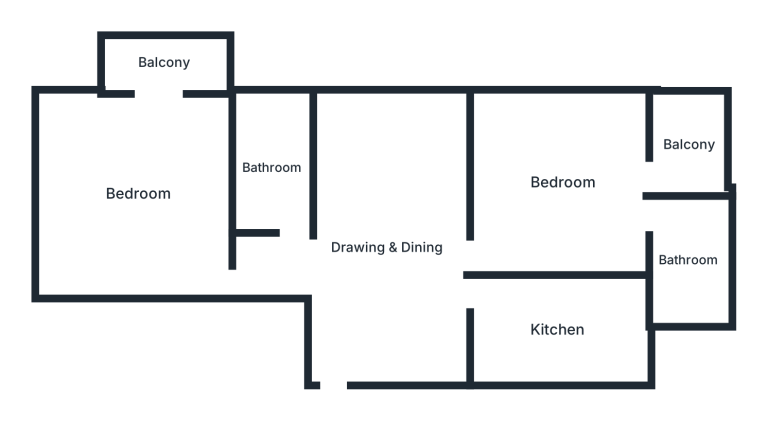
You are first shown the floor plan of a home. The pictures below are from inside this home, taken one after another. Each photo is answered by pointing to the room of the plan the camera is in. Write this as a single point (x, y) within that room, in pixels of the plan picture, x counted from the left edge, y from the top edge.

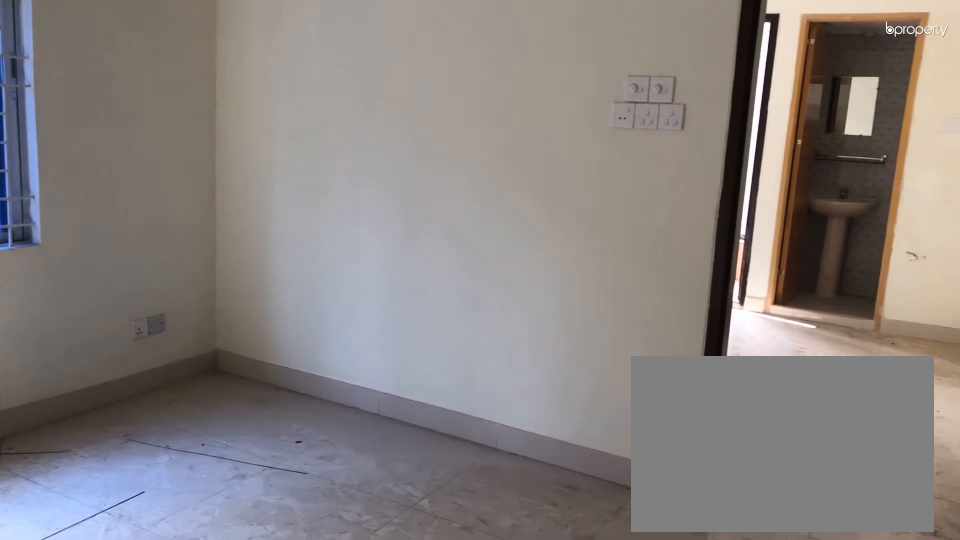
(391, 251)
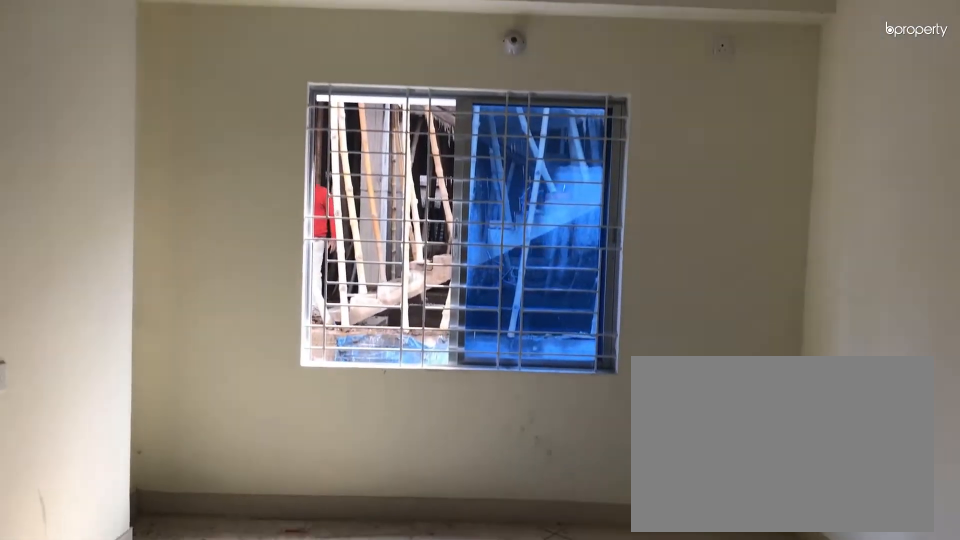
(391, 251)
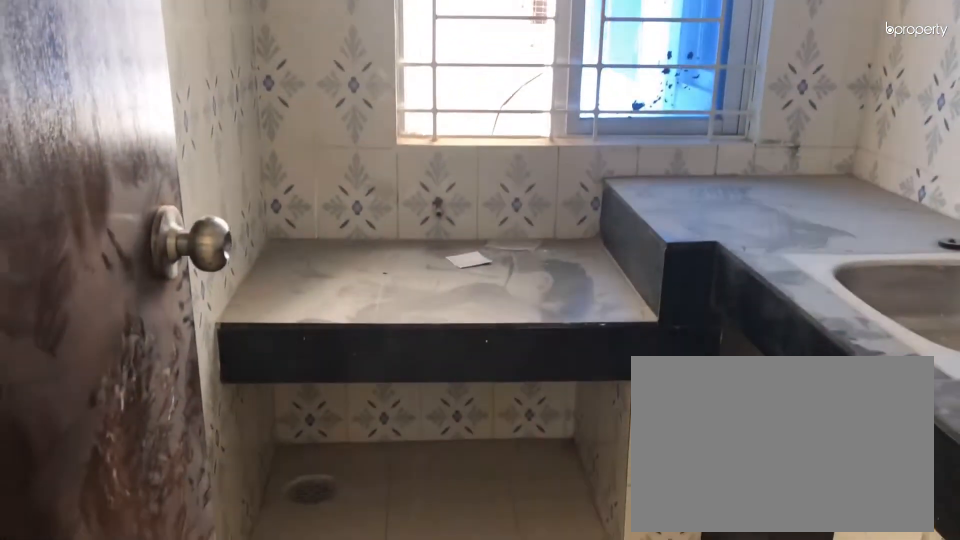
(556, 330)
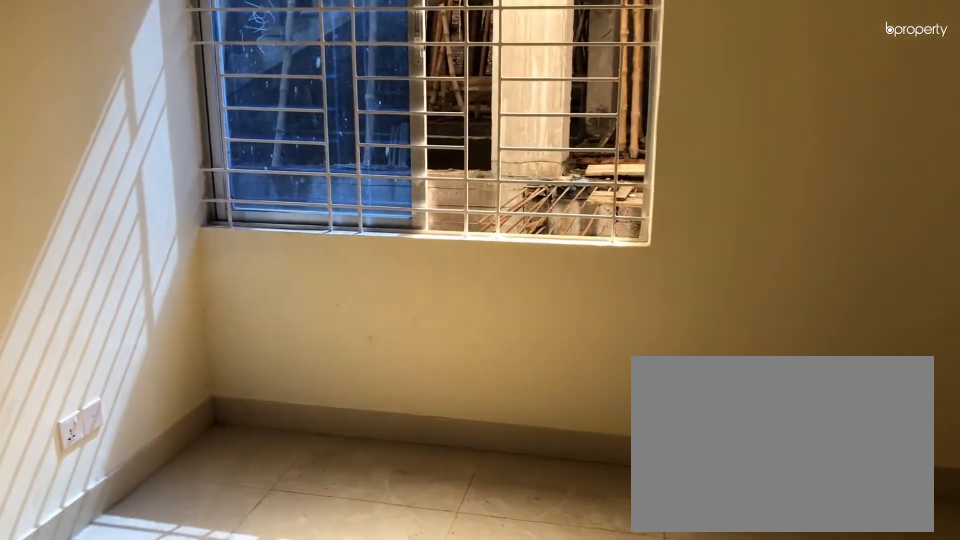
(561, 181)
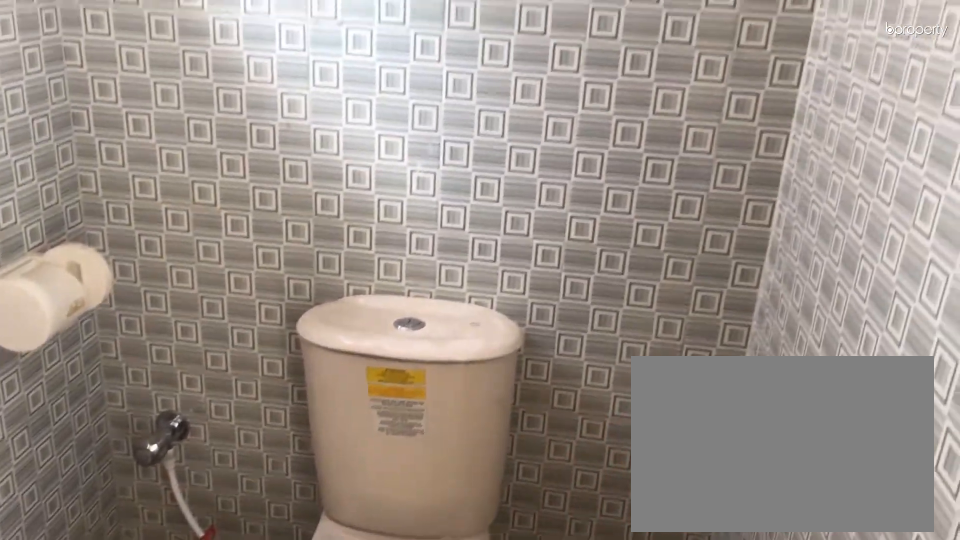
(686, 261)
